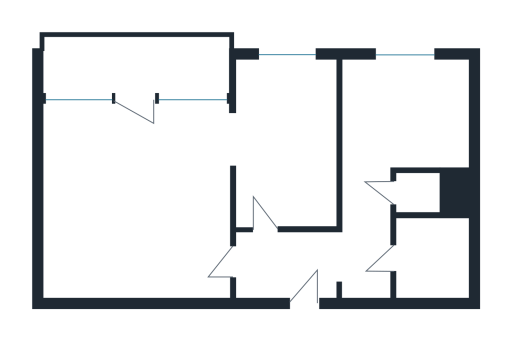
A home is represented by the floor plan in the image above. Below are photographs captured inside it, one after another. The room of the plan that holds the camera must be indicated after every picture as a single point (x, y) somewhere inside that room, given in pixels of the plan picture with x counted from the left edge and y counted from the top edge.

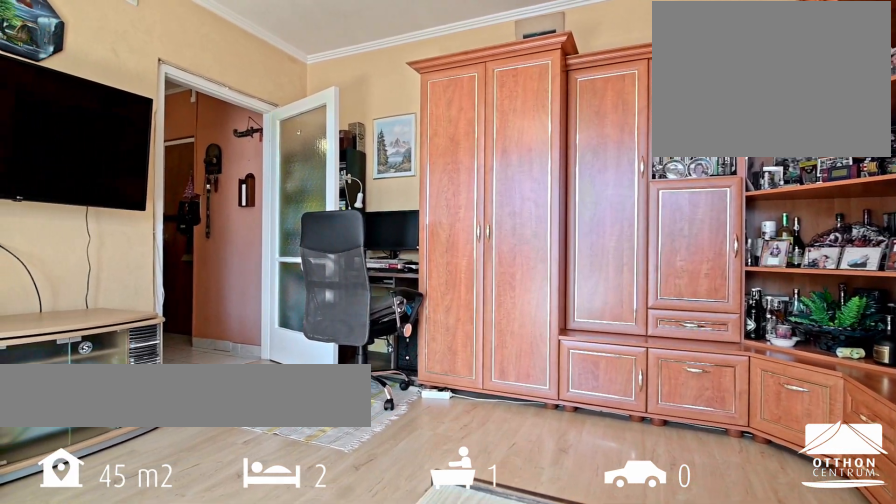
(141, 189)
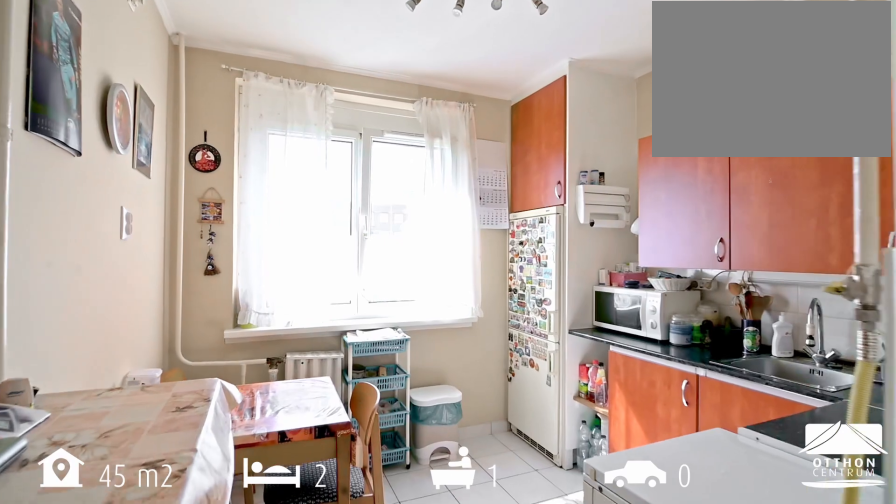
(412, 108)
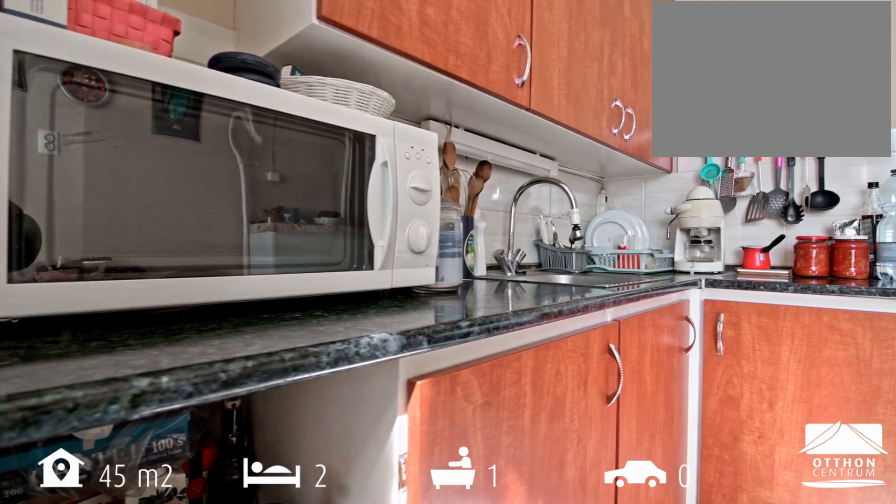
(412, 108)
